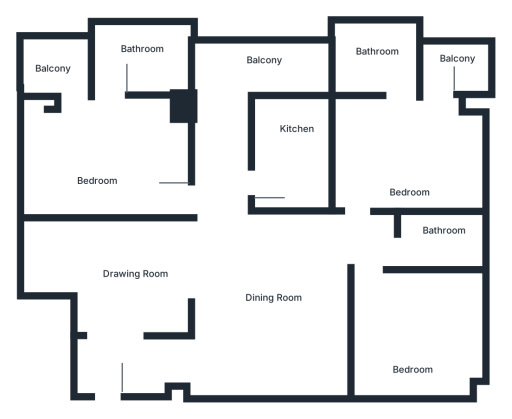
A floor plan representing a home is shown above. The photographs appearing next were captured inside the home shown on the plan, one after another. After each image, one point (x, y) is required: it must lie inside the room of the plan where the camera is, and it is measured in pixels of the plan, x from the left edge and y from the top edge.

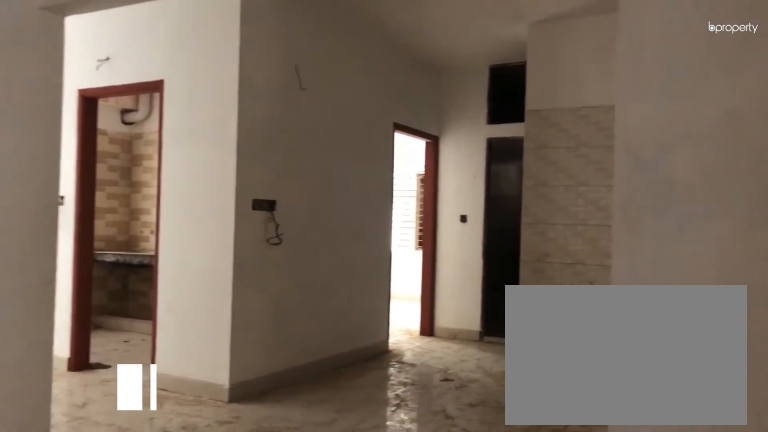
(145, 270)
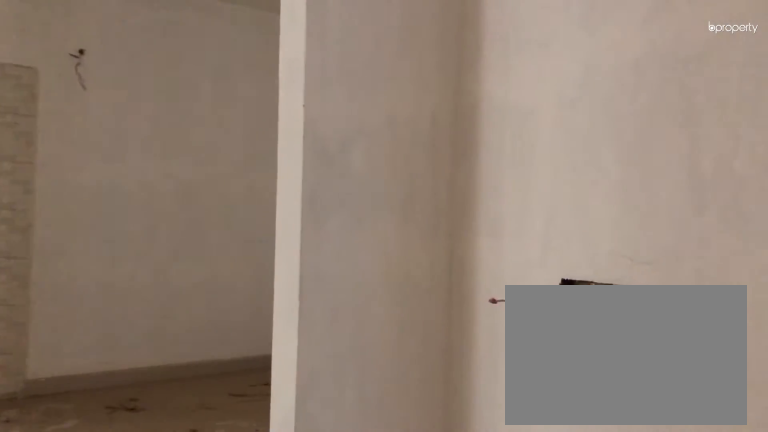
(145, 270)
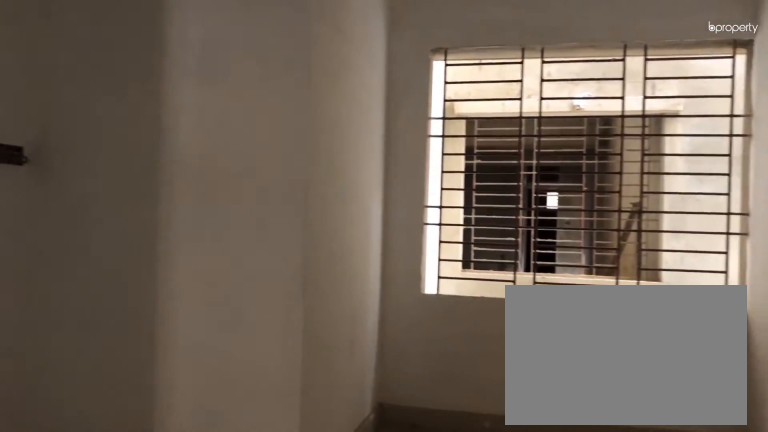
(145, 270)
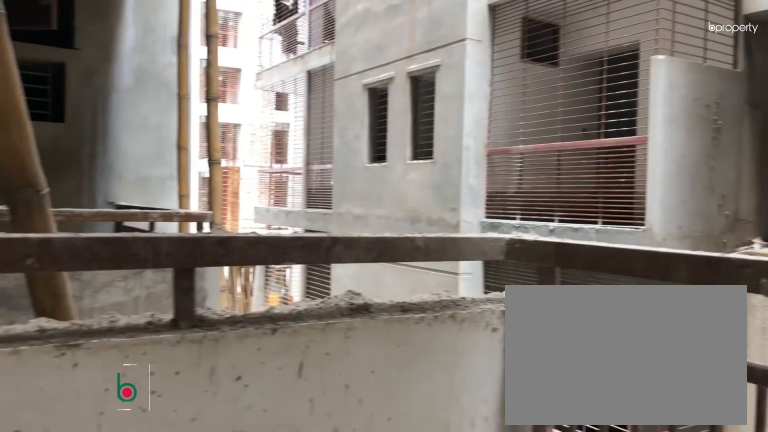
(56, 70)
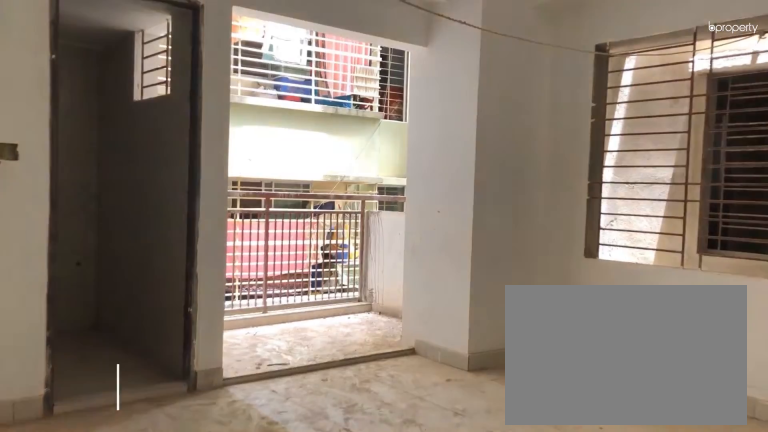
(401, 163)
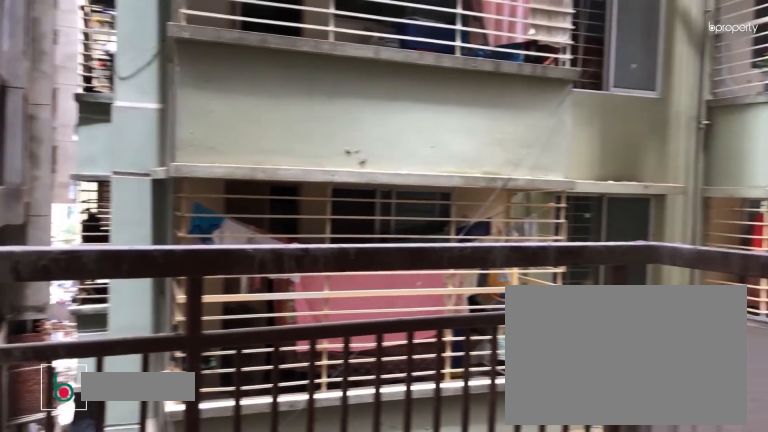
(448, 66)
